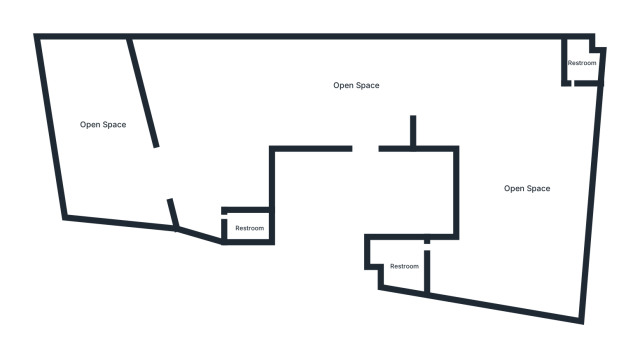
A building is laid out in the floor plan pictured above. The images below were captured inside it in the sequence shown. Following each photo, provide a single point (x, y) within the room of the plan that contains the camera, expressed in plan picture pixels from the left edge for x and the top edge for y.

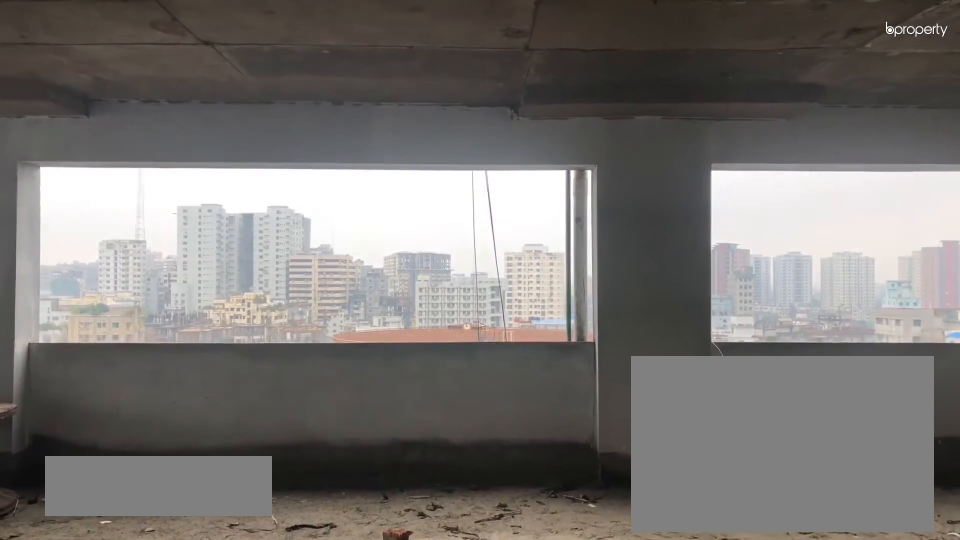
(360, 98)
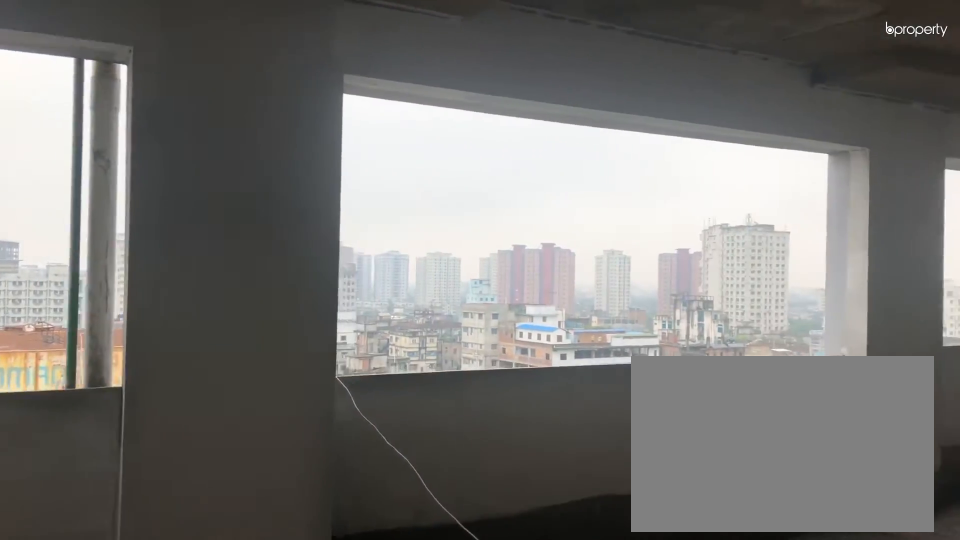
(360, 98)
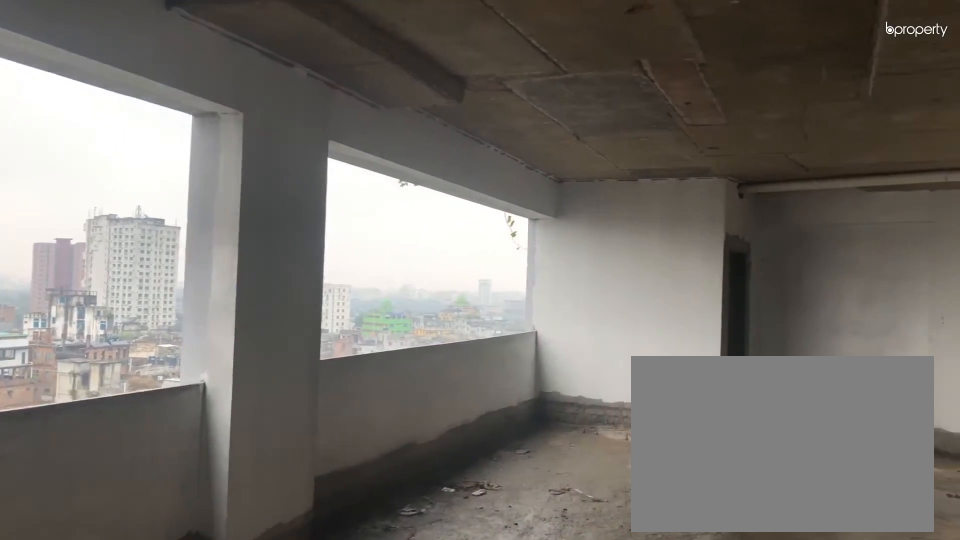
(435, 68)
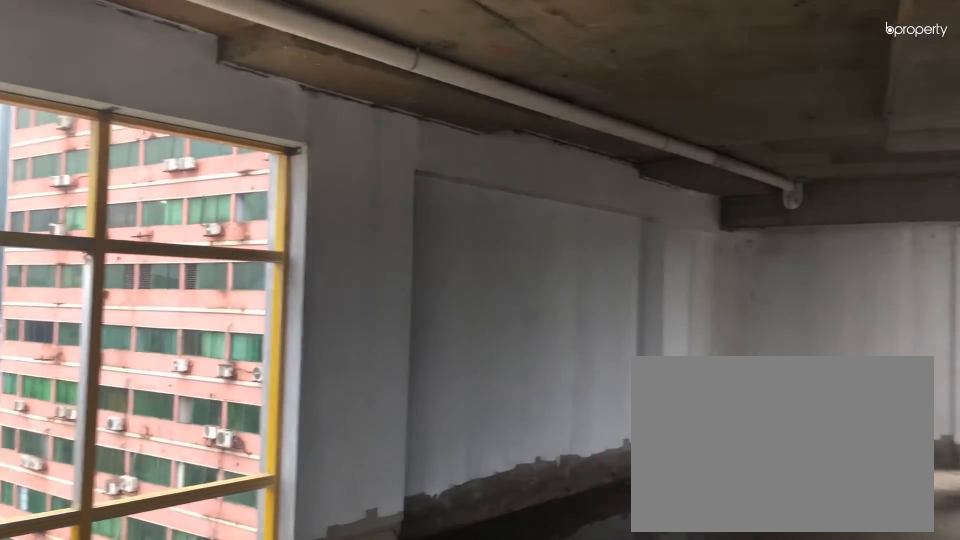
(564, 221)
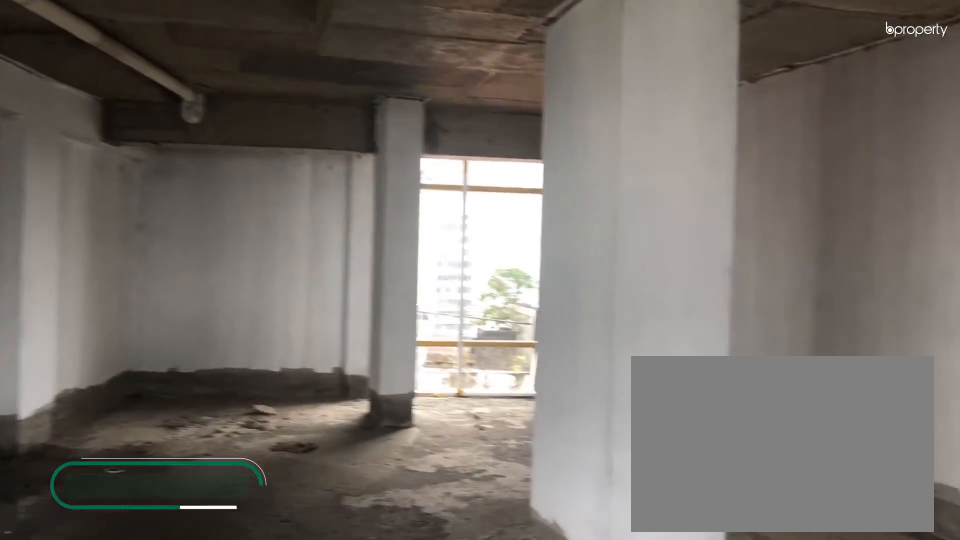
(483, 259)
